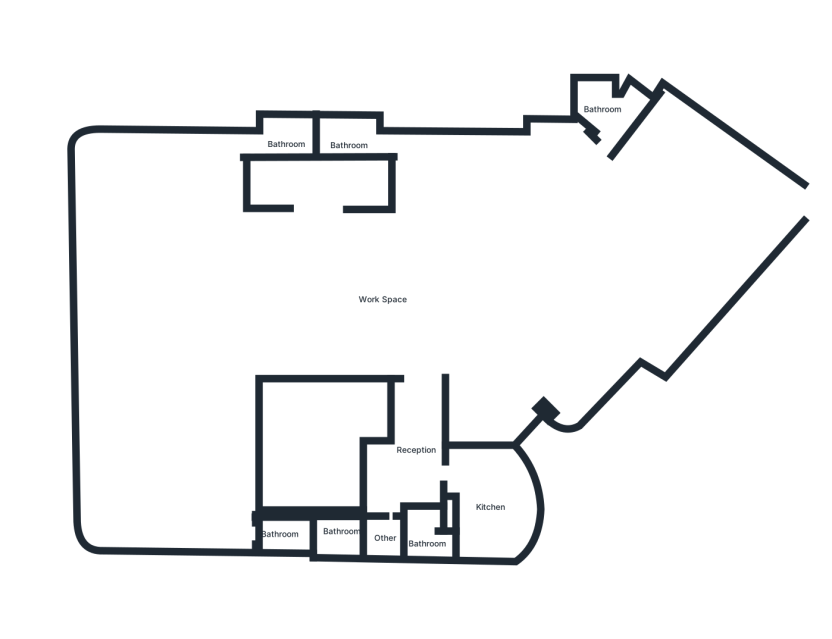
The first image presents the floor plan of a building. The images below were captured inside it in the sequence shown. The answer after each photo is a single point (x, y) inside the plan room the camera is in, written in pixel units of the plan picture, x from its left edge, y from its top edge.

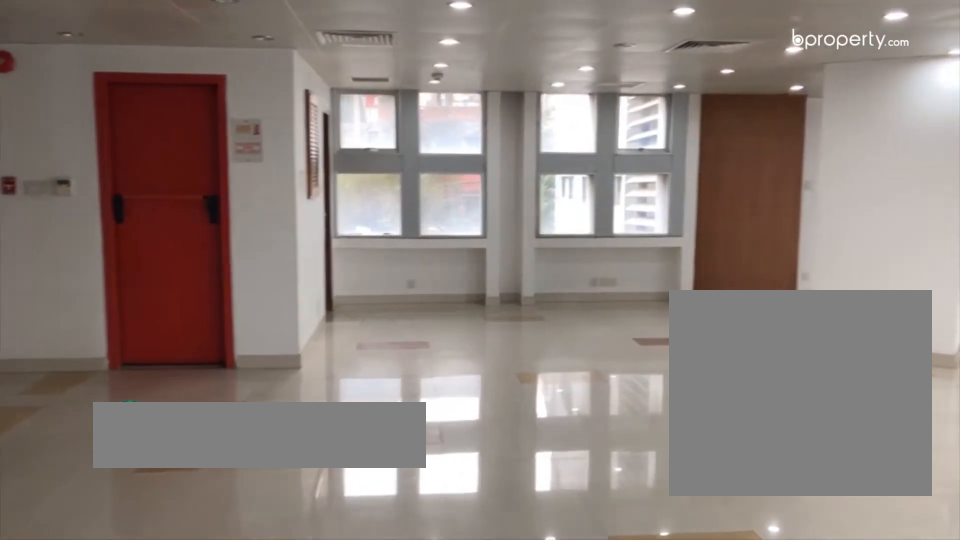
(382, 300)
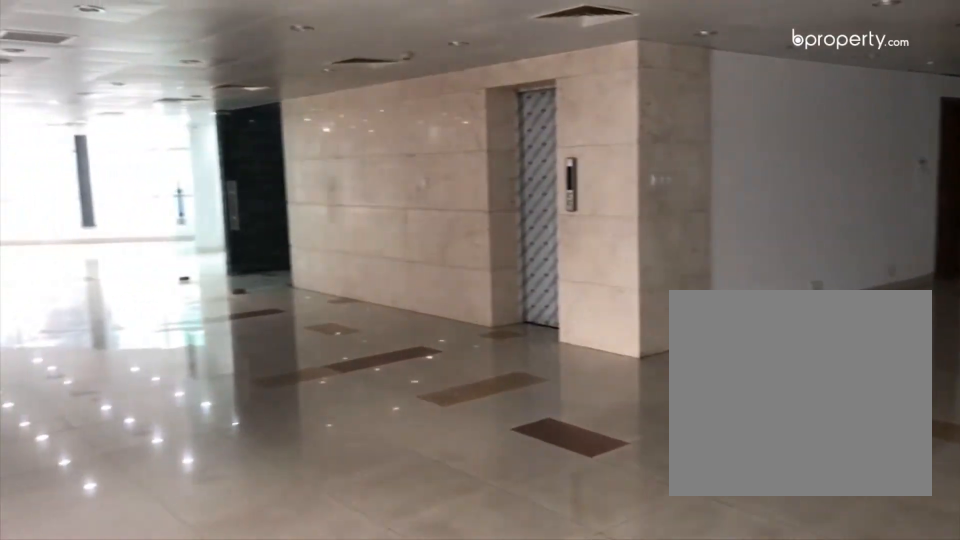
(382, 300)
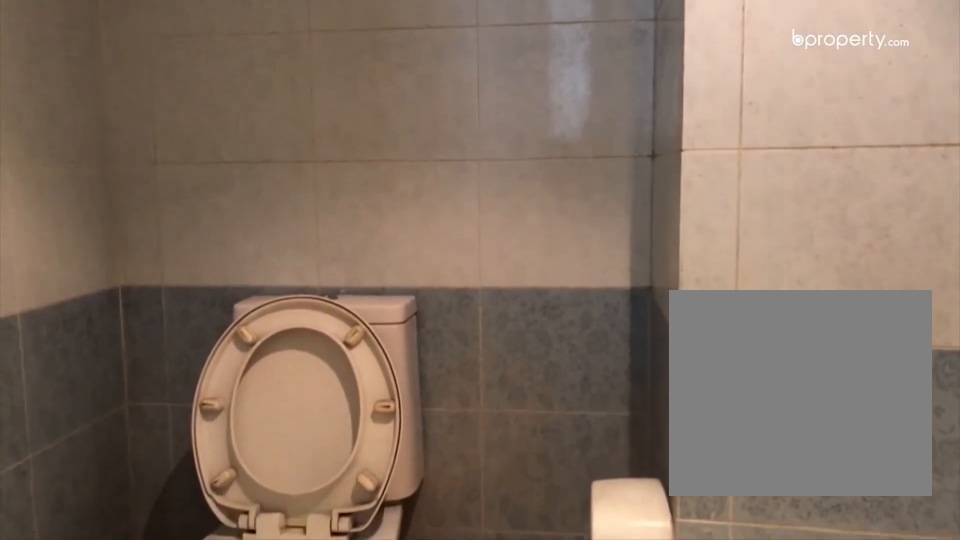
(598, 99)
